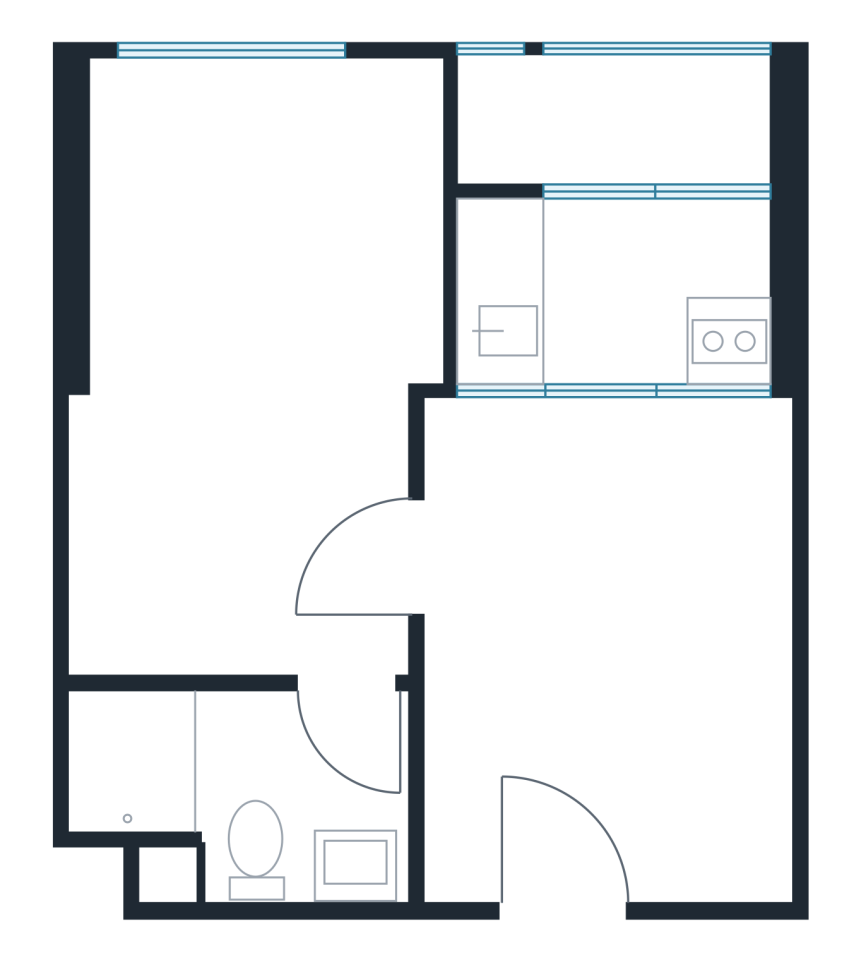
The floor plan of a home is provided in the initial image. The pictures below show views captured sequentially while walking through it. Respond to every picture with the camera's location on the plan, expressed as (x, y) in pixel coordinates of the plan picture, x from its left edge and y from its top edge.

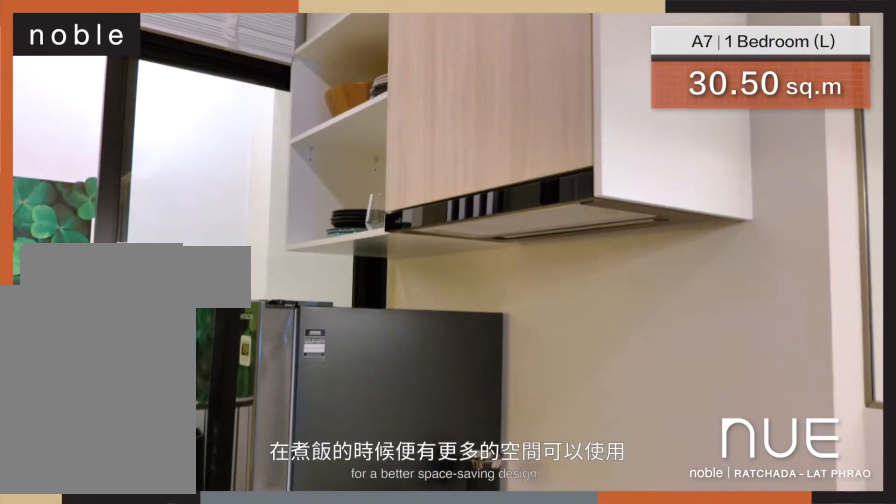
(614, 361)
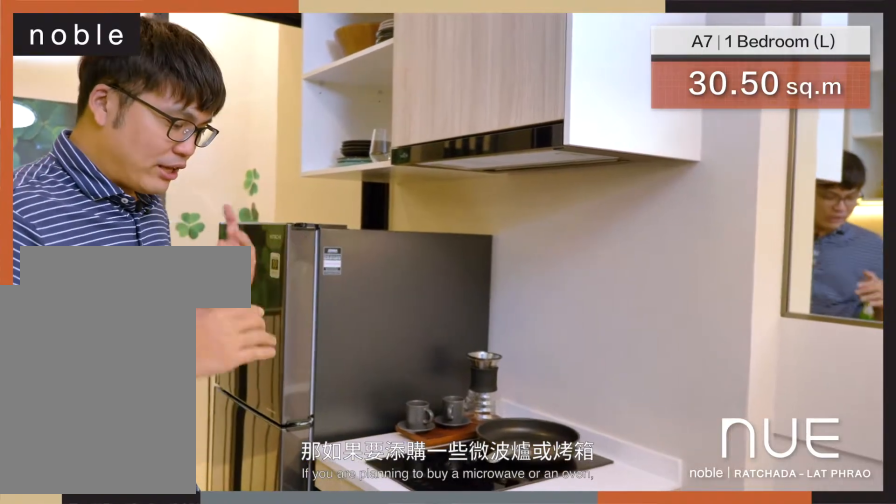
(612, 366)
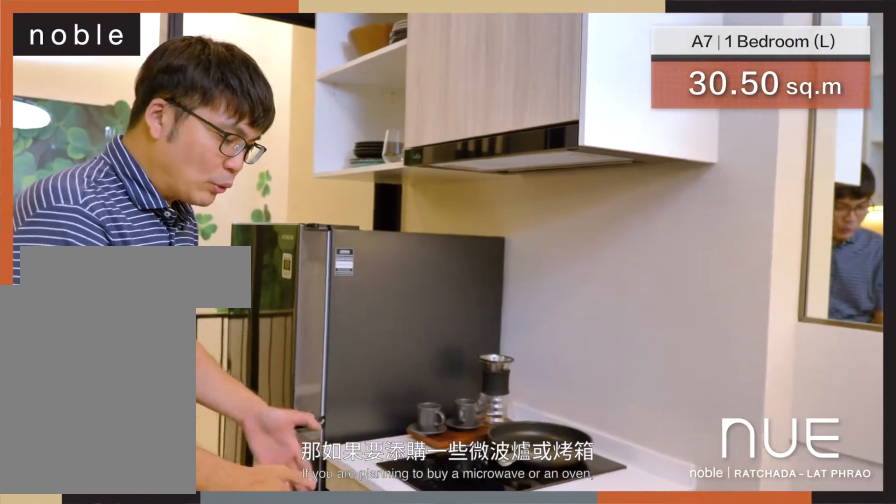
(611, 365)
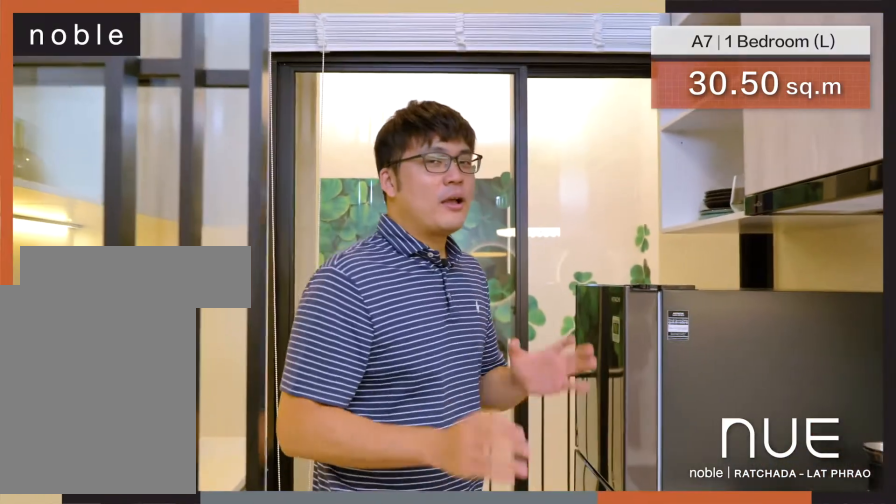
(608, 264)
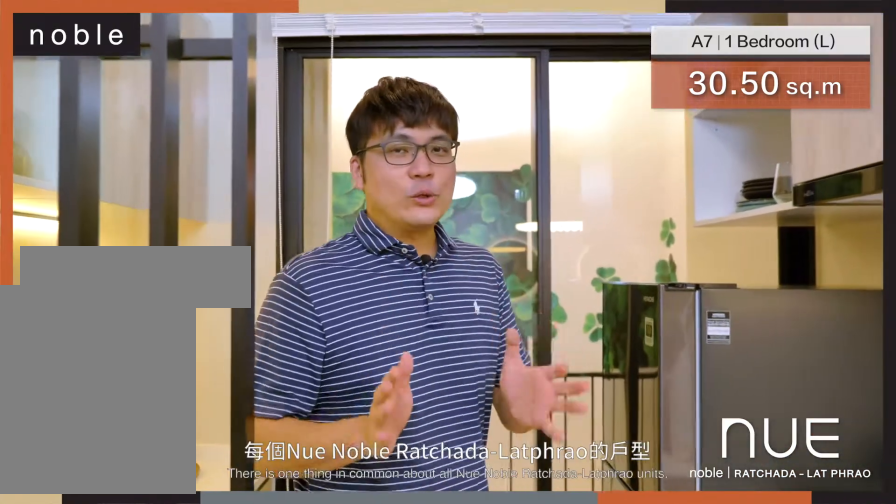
(612, 233)
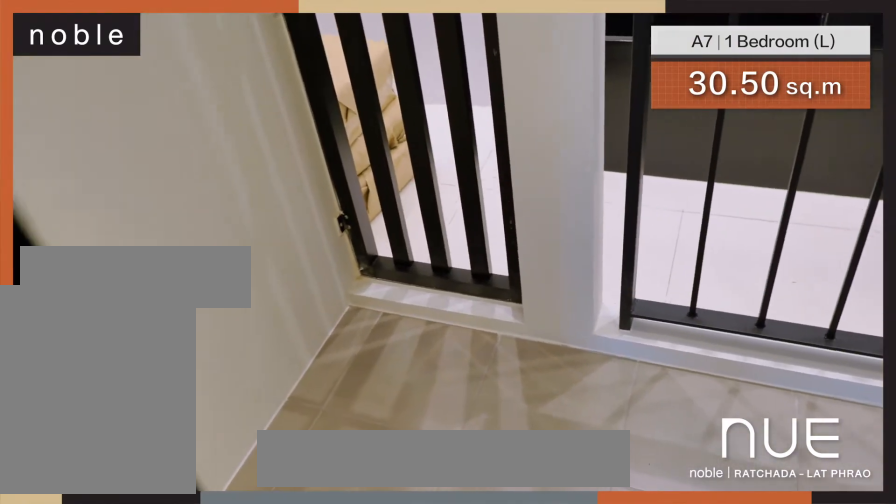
(609, 168)
